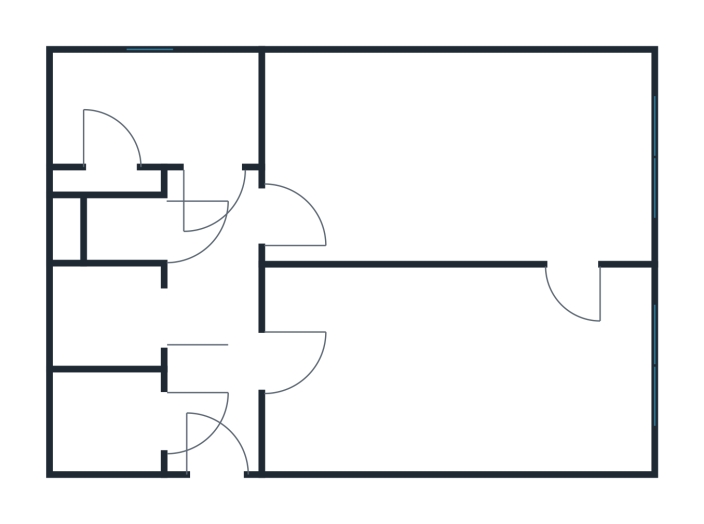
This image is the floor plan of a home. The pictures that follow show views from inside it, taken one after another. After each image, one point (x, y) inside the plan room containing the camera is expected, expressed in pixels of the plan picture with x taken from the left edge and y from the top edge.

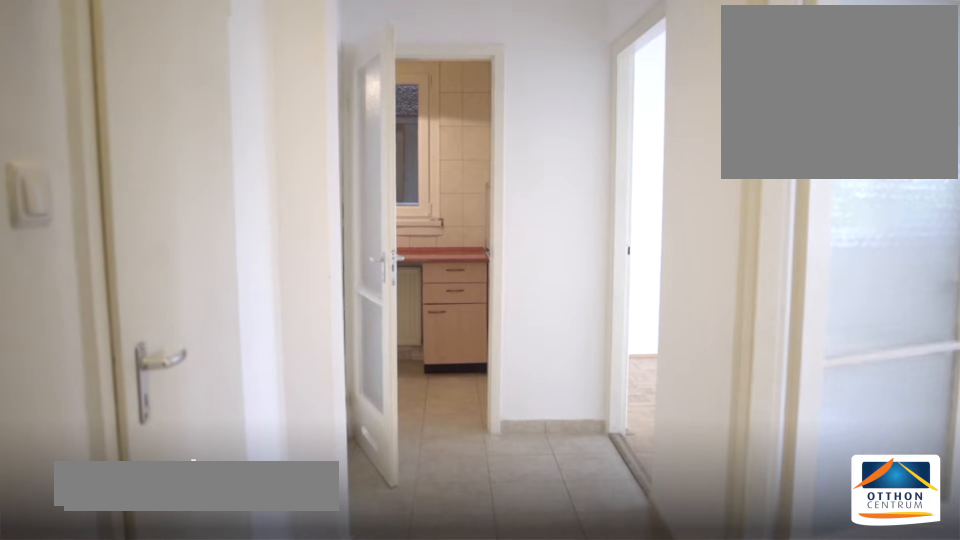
(217, 424)
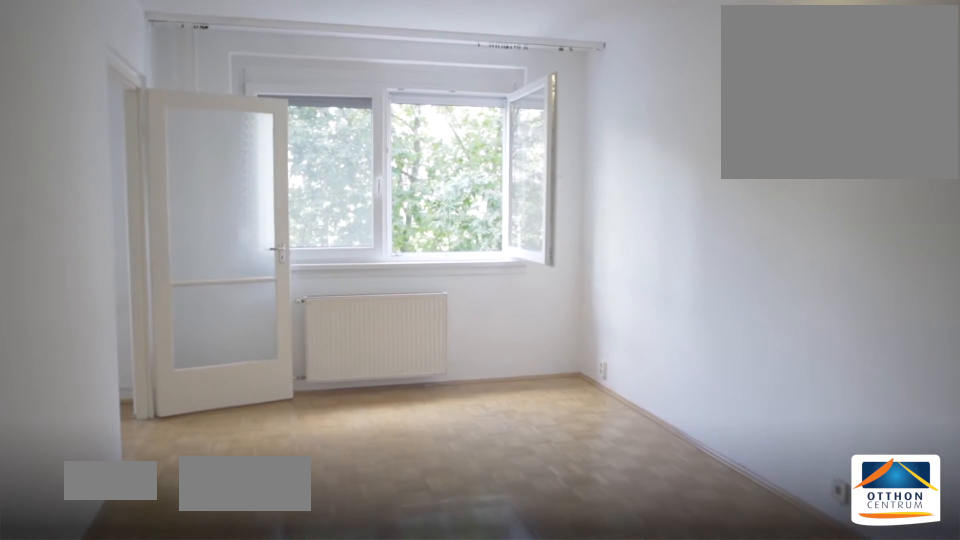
(444, 377)
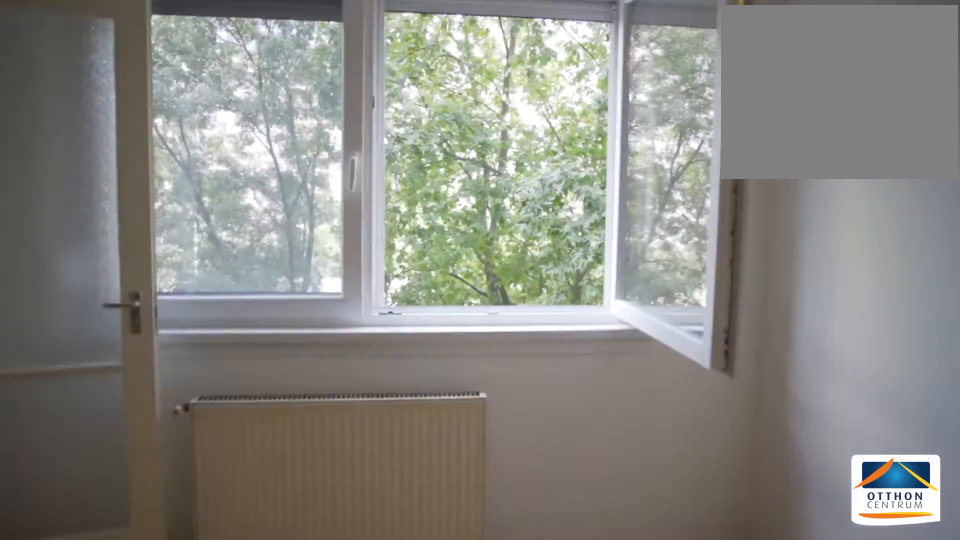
(444, 377)
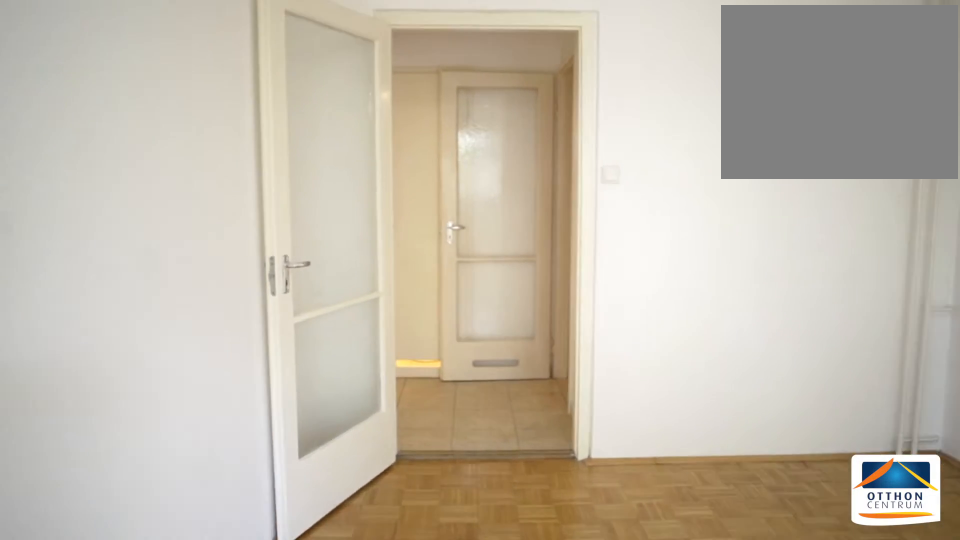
(472, 155)
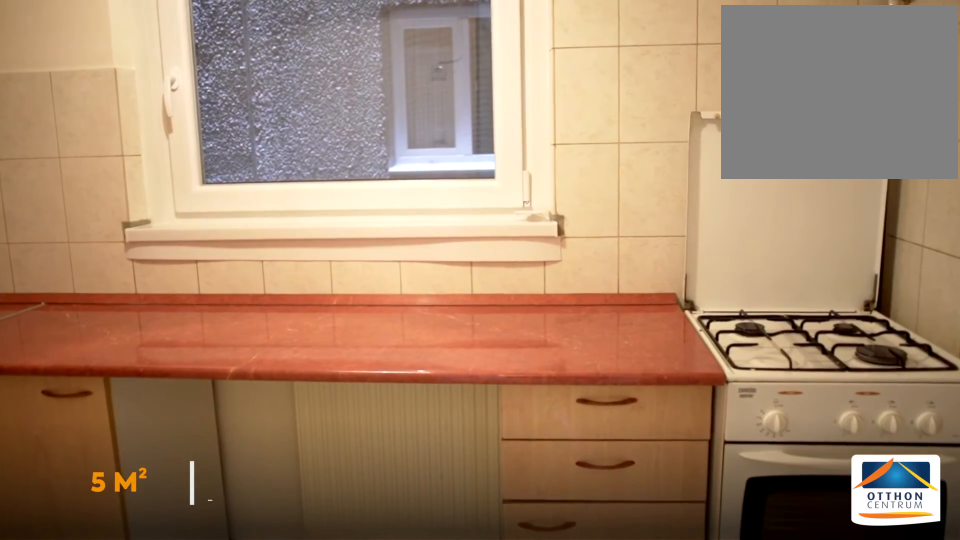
(168, 111)
